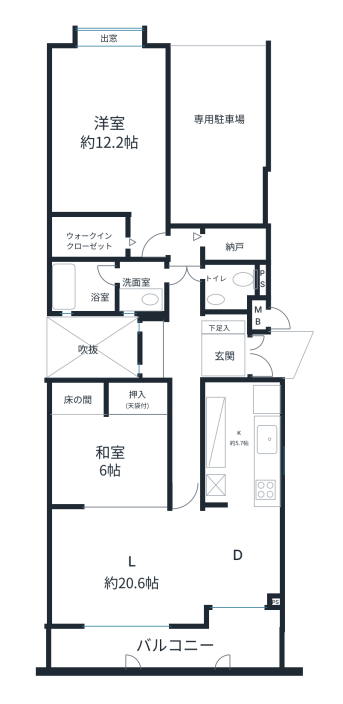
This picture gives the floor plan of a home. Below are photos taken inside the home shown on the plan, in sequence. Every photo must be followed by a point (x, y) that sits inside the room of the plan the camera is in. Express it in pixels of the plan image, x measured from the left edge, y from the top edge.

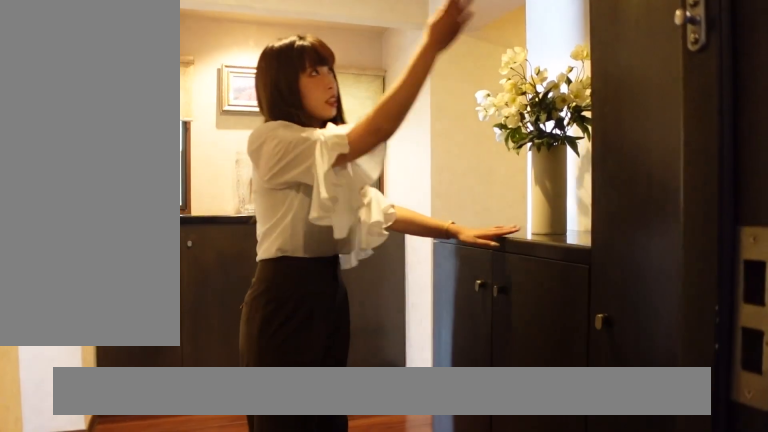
(223, 354)
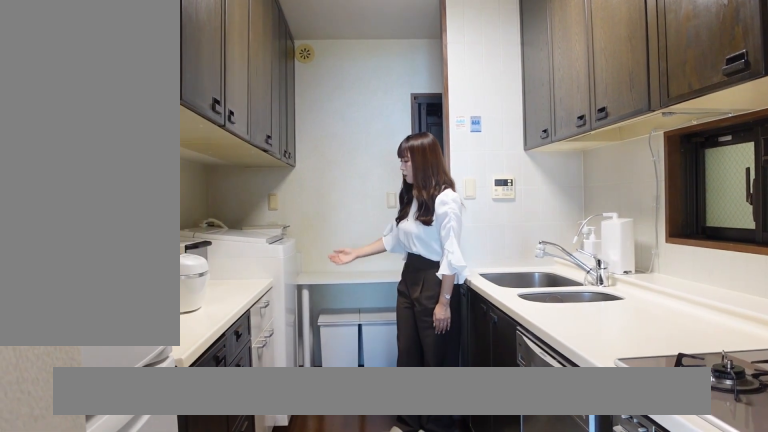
(238, 441)
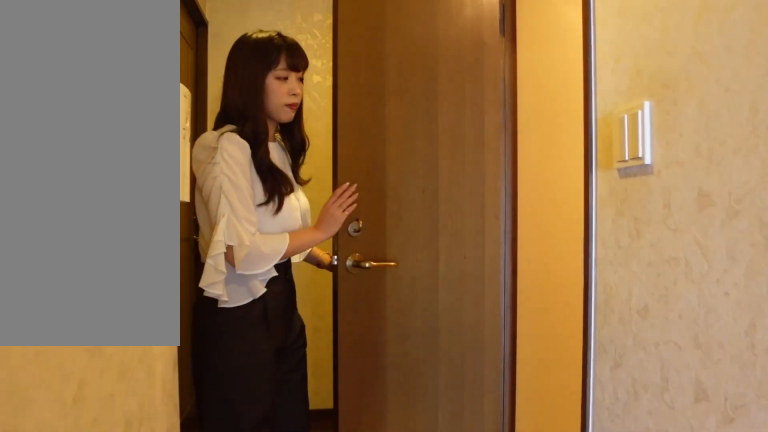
(182, 350)
